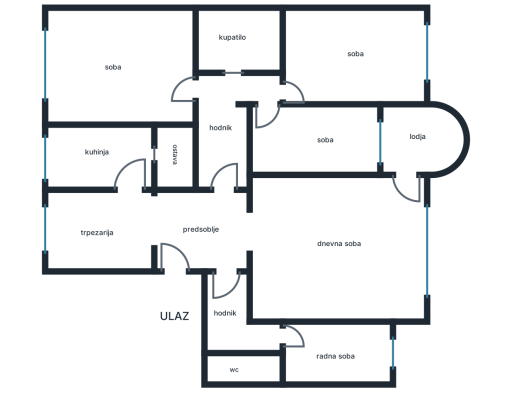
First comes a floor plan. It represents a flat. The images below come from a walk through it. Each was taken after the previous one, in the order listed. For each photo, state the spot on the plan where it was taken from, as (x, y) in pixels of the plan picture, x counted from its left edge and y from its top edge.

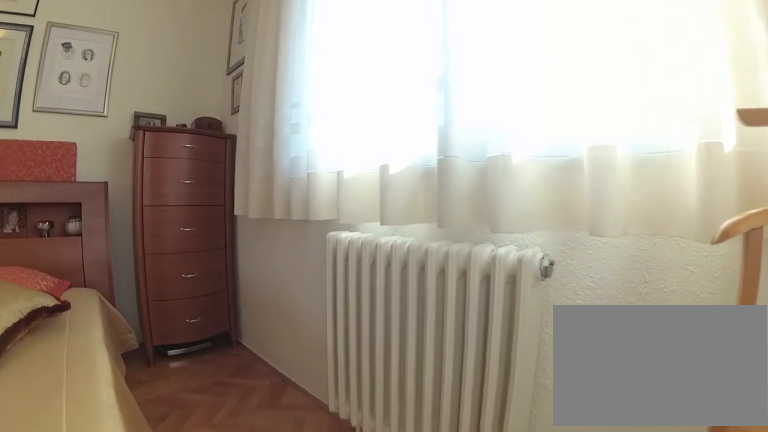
(365, 89)
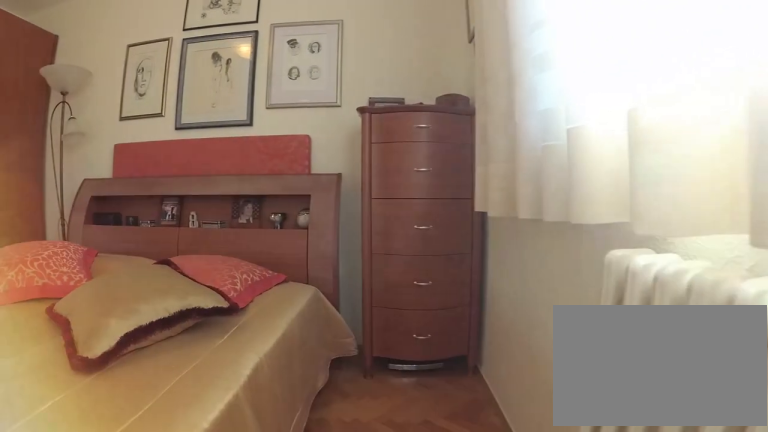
(391, 92)
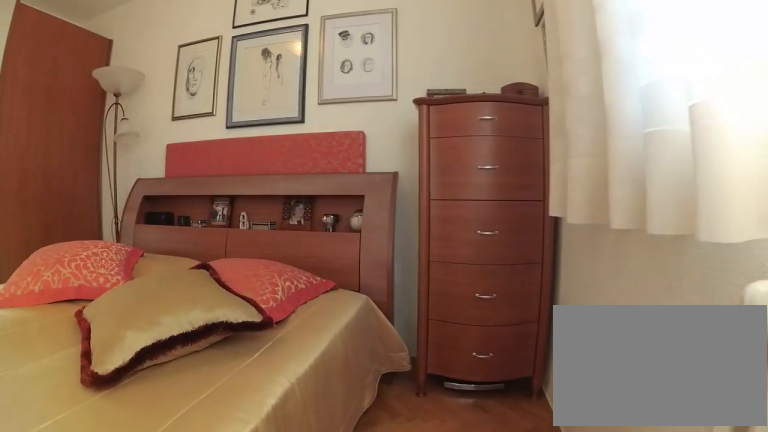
(398, 90)
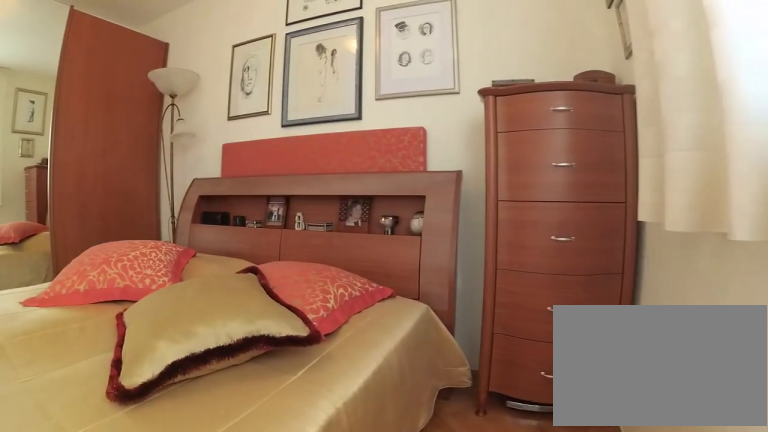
(405, 88)
